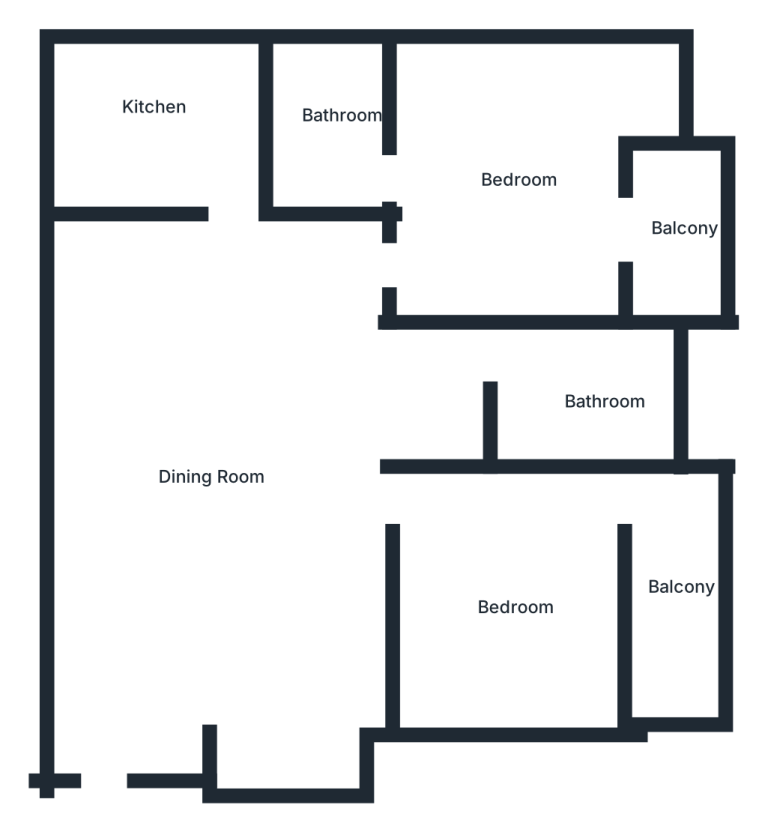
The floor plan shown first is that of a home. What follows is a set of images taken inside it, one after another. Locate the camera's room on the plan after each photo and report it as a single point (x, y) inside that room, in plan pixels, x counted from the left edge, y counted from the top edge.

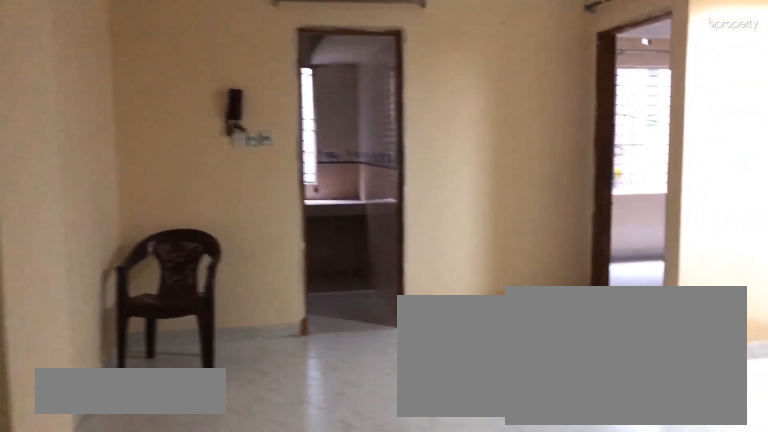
(235, 421)
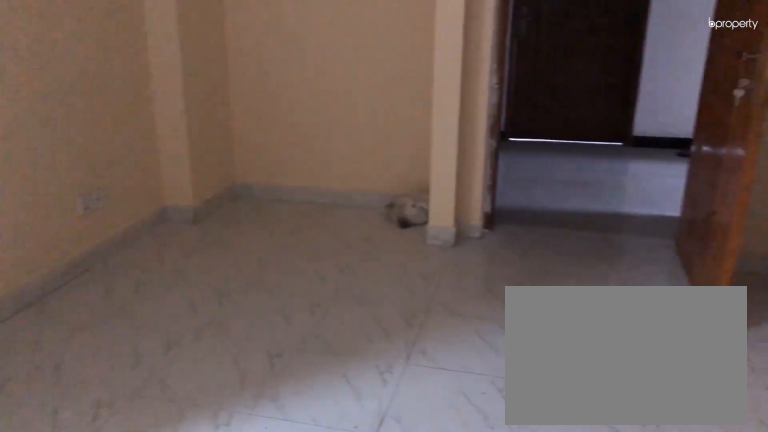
(235, 421)
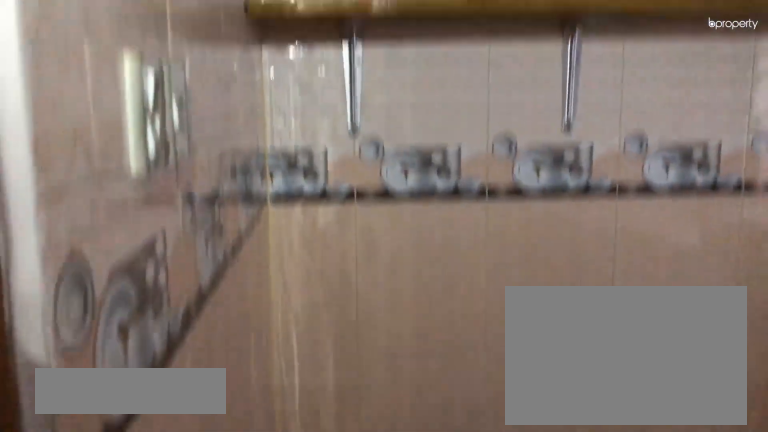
(177, 112)
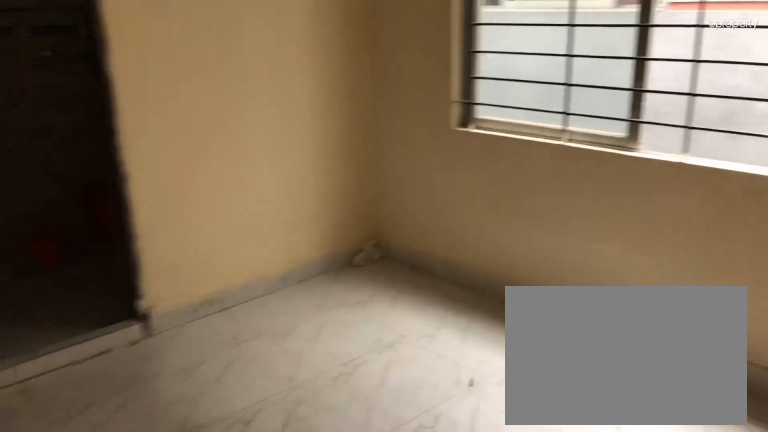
(466, 171)
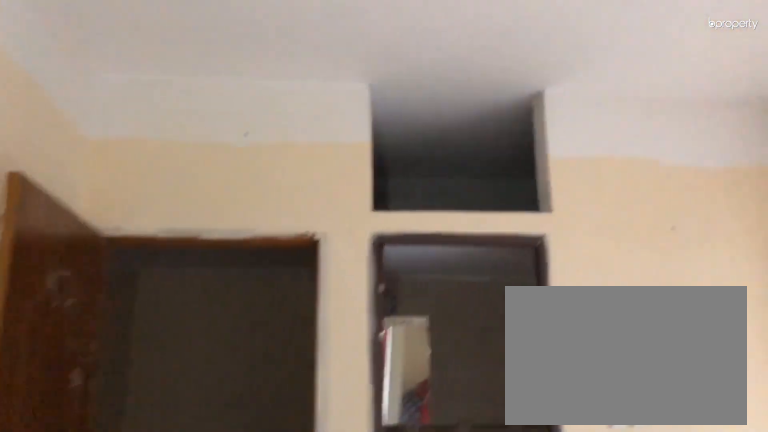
(466, 171)
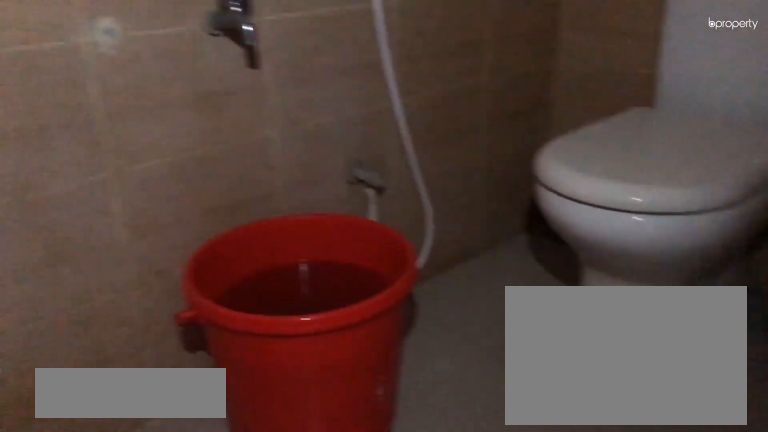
(328, 137)
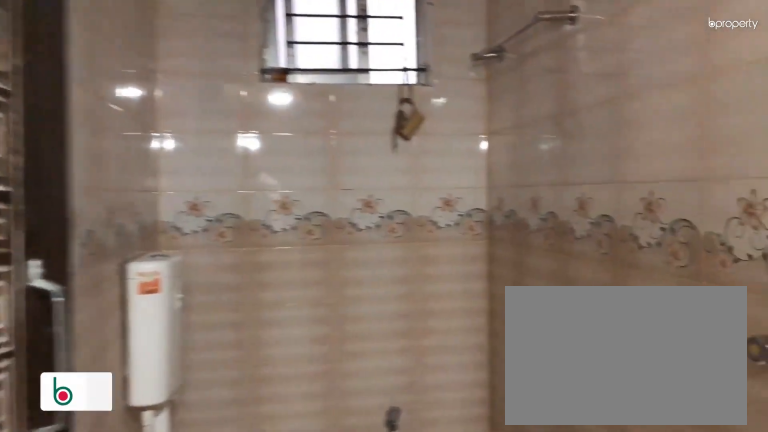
(586, 390)
